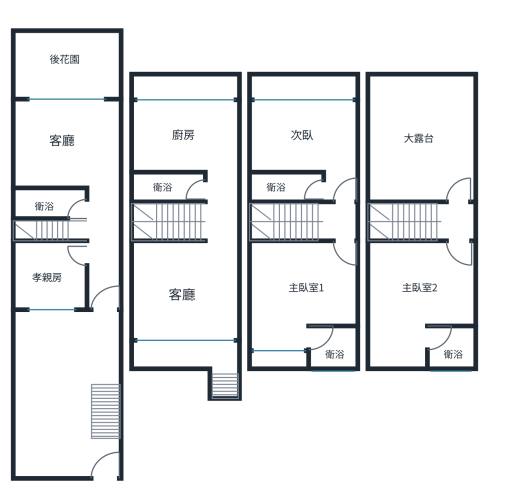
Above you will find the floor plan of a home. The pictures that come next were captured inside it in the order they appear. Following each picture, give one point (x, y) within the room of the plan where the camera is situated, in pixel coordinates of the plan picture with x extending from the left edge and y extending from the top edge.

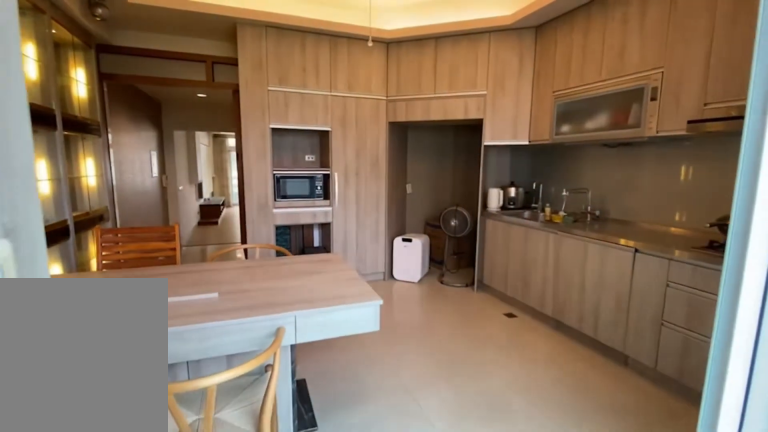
(188, 128)
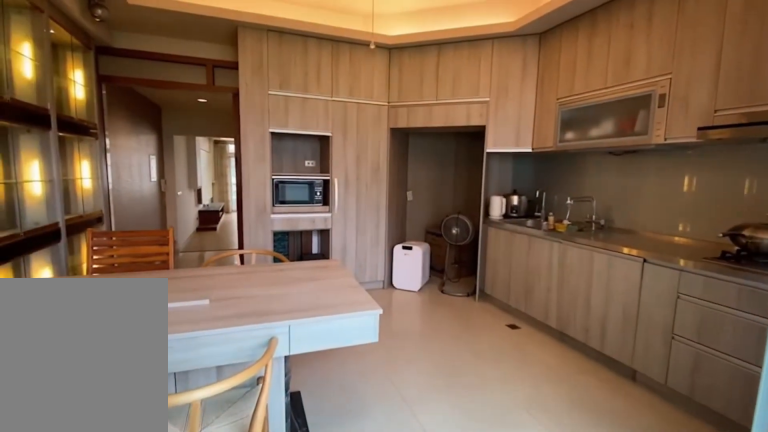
(188, 128)
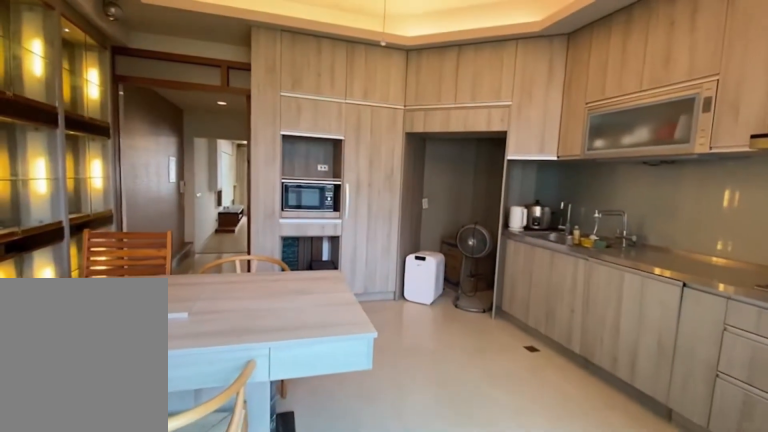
(188, 128)
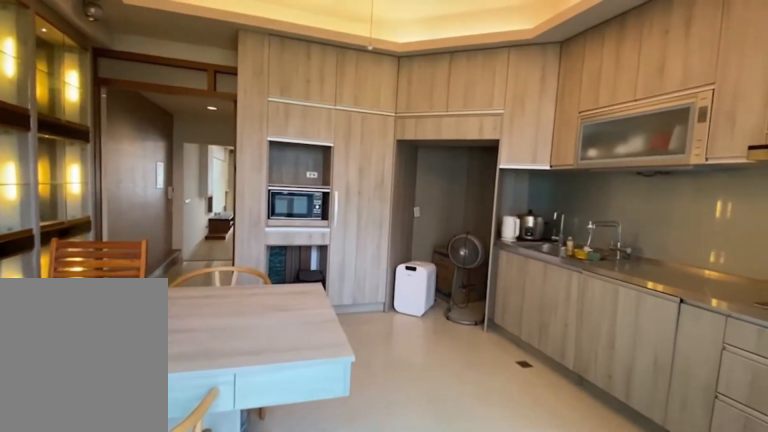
(188, 128)
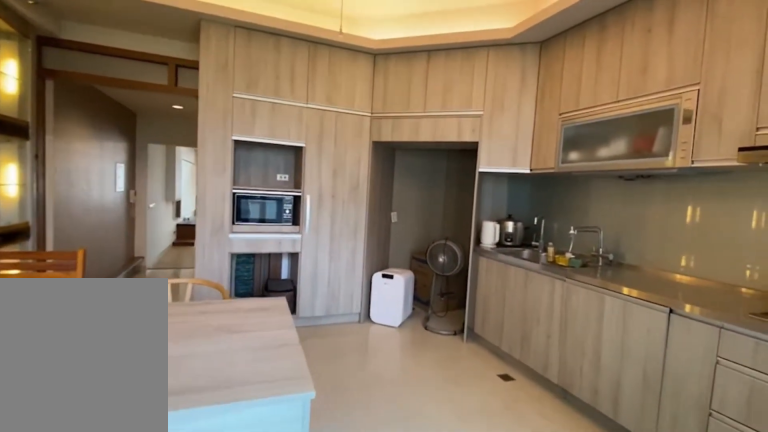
(187, 128)
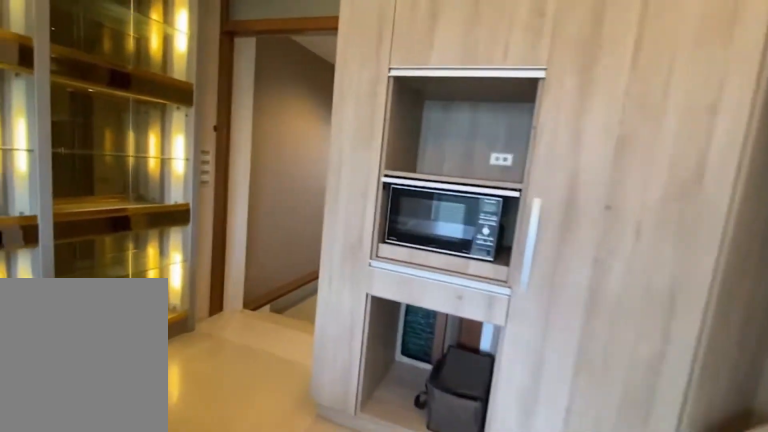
(187, 128)
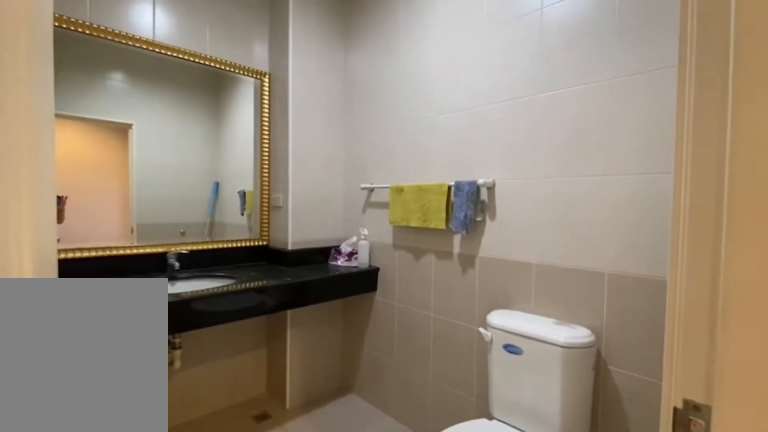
(170, 187)
